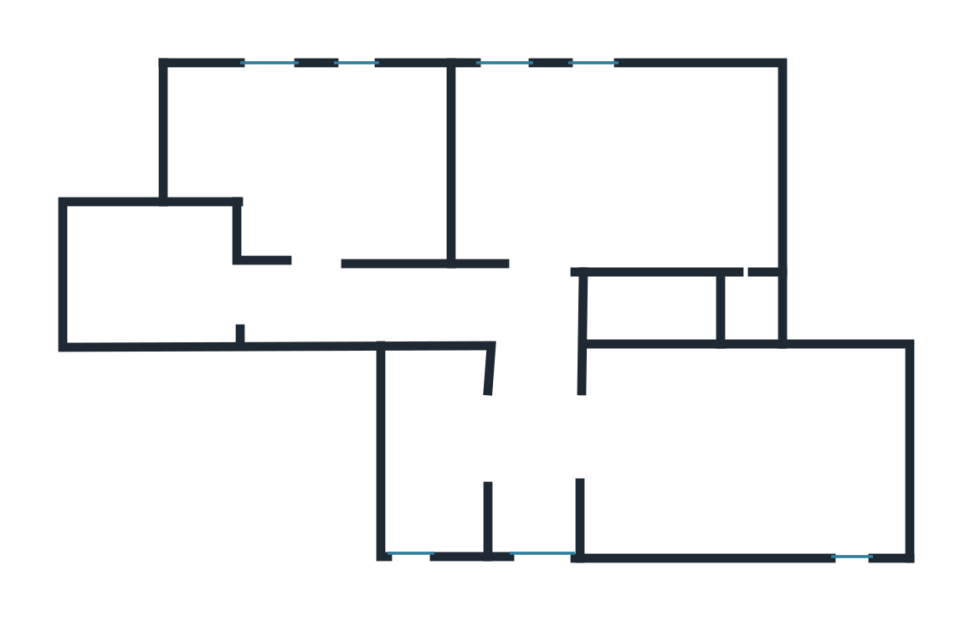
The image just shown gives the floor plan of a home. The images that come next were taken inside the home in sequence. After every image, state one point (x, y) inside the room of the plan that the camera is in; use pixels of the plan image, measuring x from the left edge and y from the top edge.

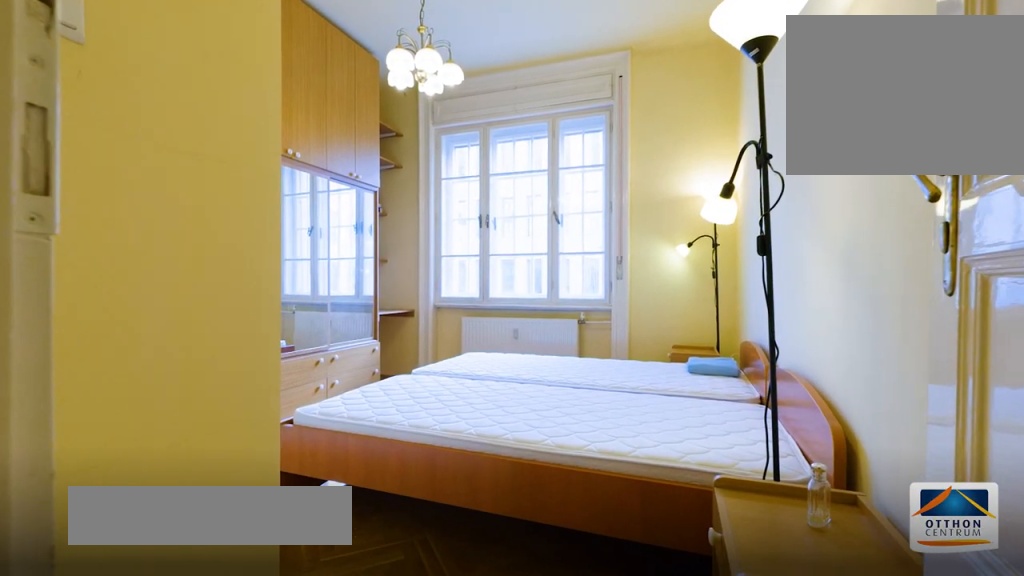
(349, 161)
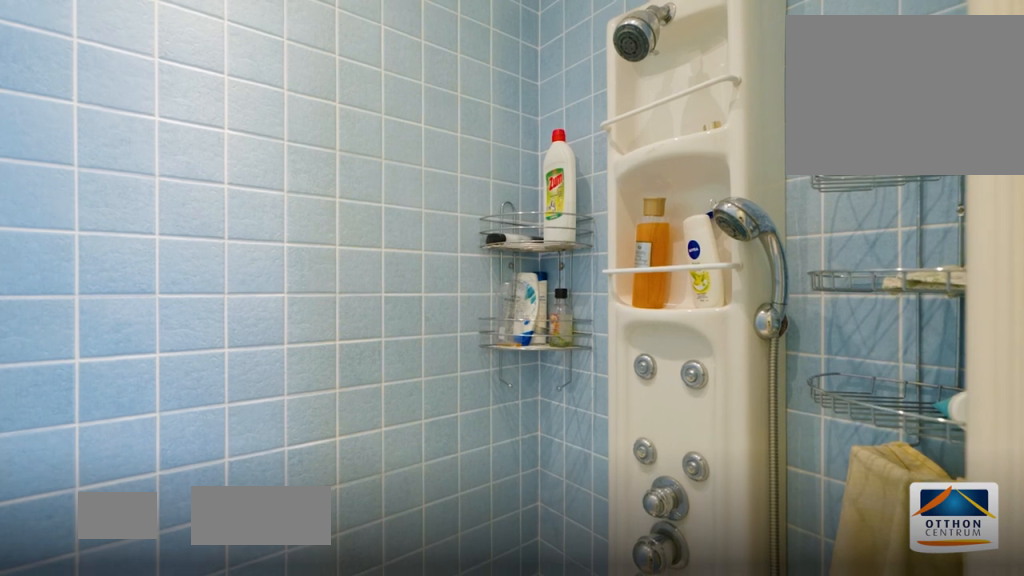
(750, 299)
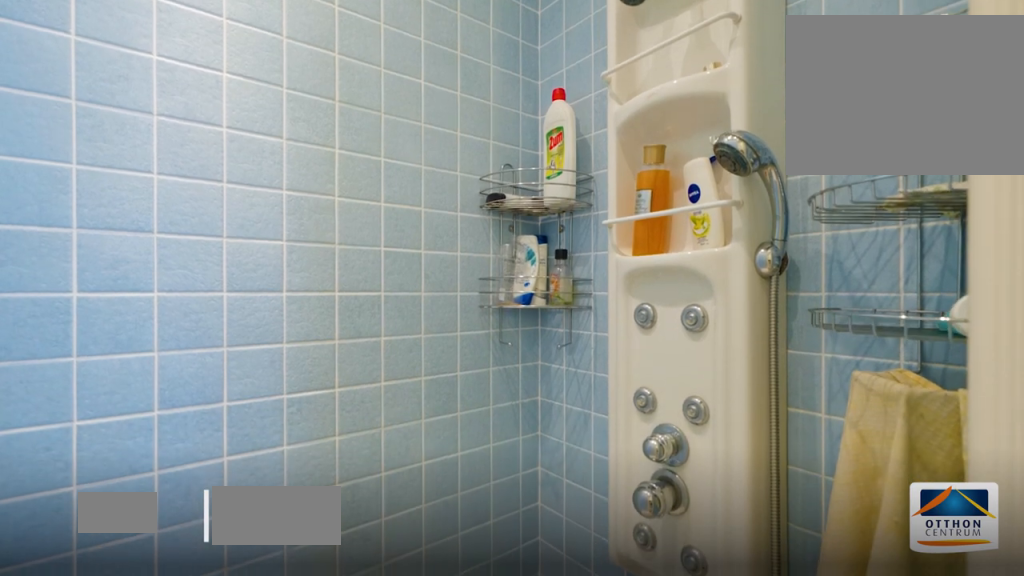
(751, 299)
